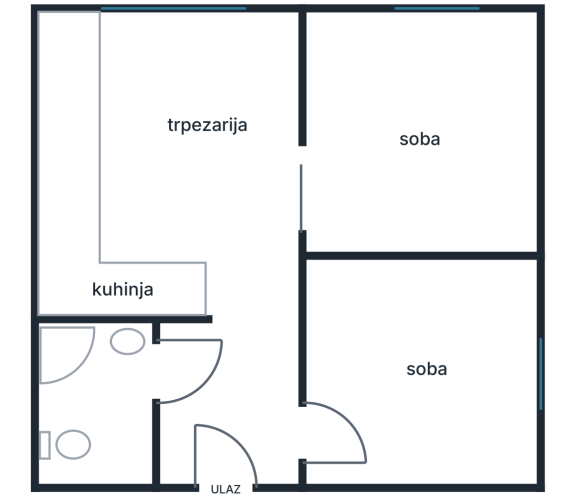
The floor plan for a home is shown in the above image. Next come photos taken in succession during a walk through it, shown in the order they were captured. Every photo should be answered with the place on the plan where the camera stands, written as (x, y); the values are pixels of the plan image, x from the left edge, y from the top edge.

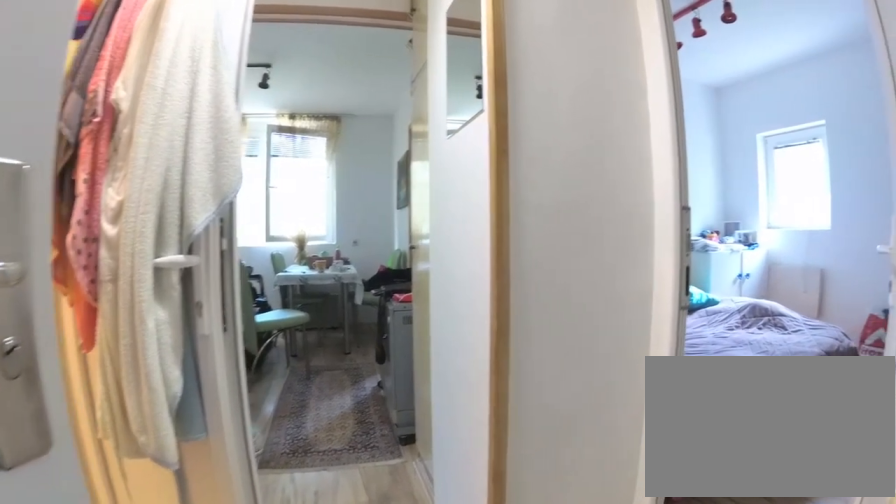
(235, 473)
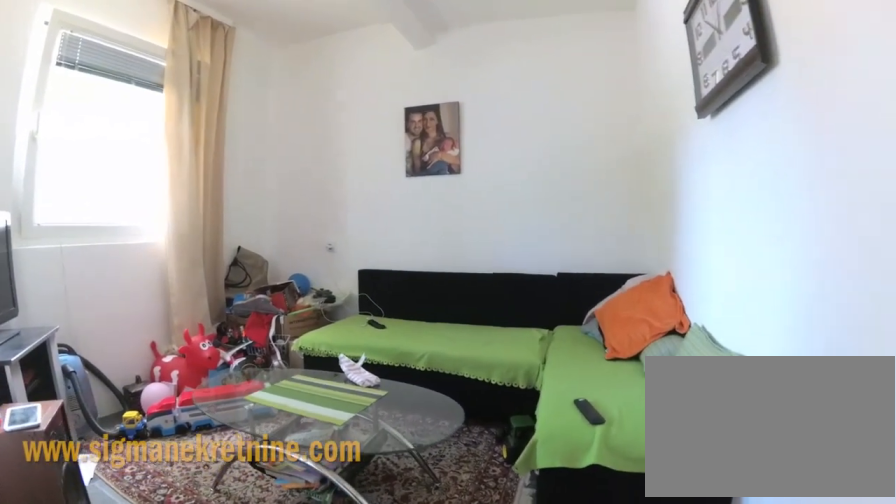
(260, 189)
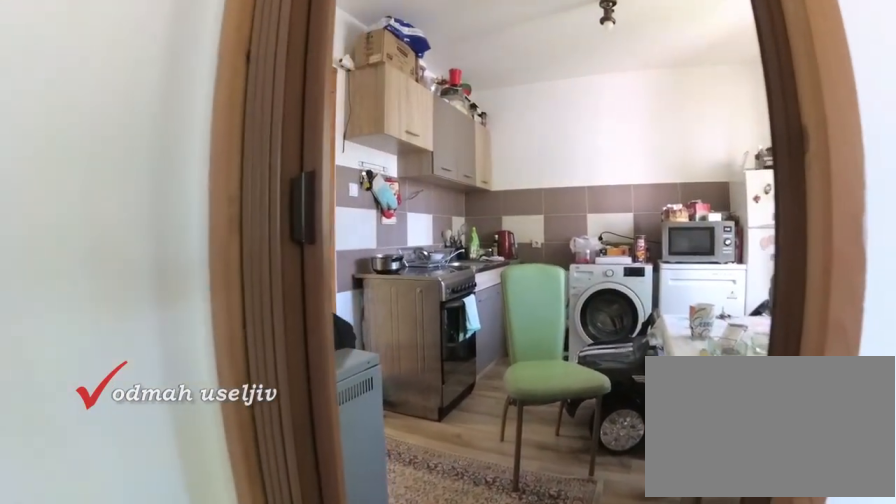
(349, 182)
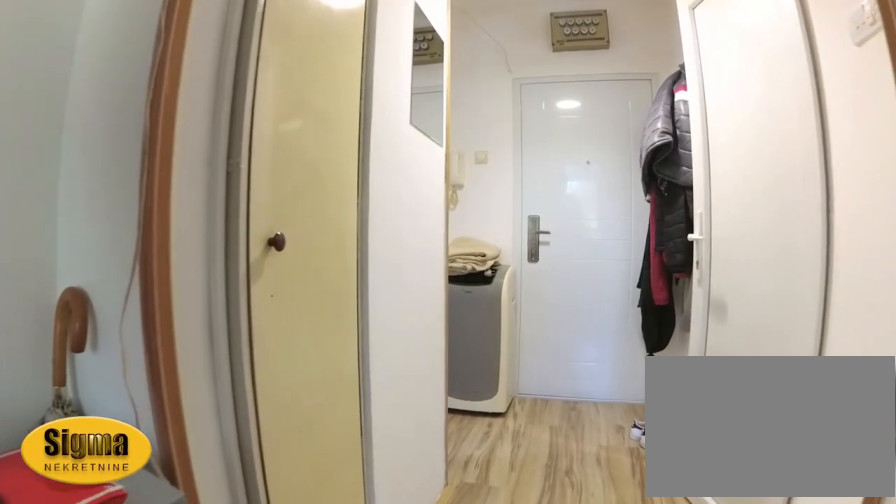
(251, 247)
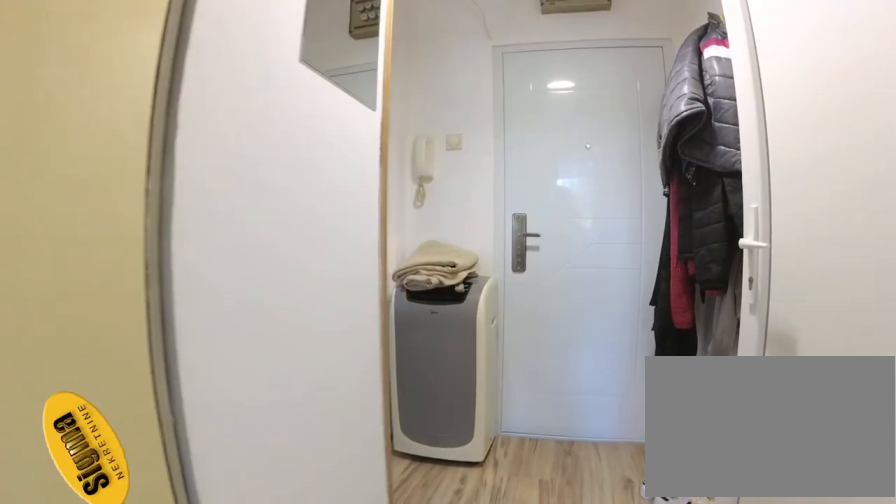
(250, 291)
